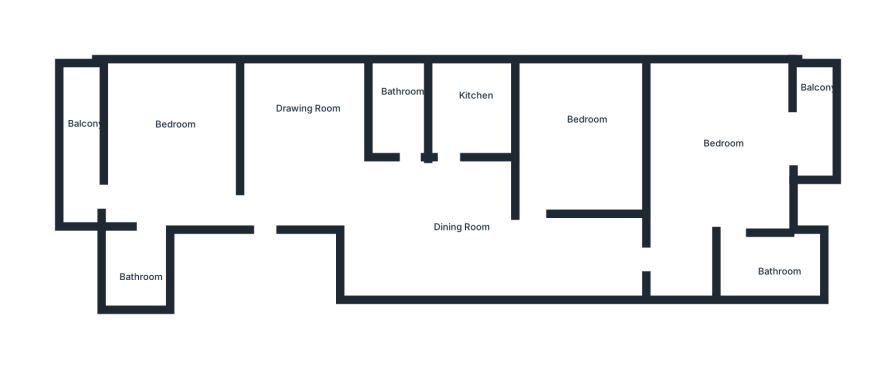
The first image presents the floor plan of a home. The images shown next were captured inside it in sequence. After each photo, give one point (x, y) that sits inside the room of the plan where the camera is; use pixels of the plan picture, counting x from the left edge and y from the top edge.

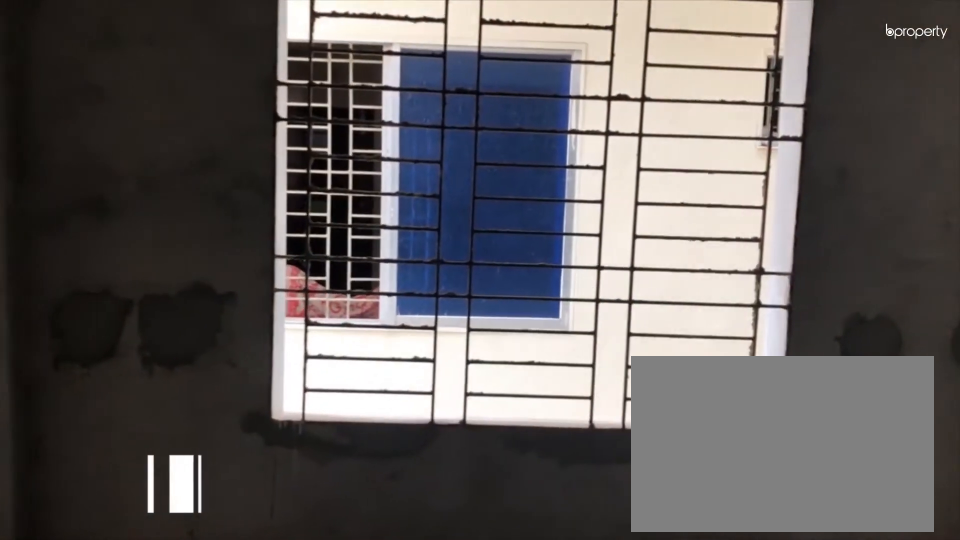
(312, 158)
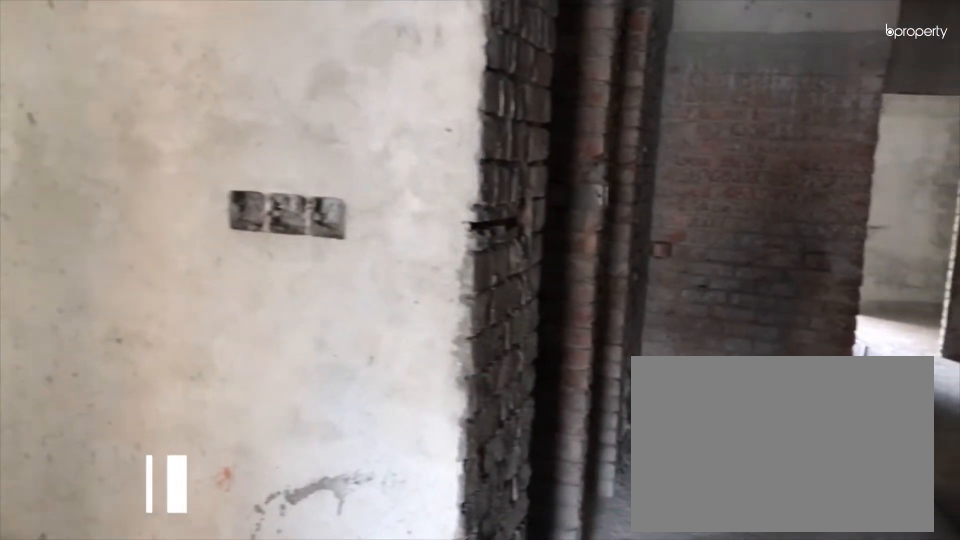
(312, 158)
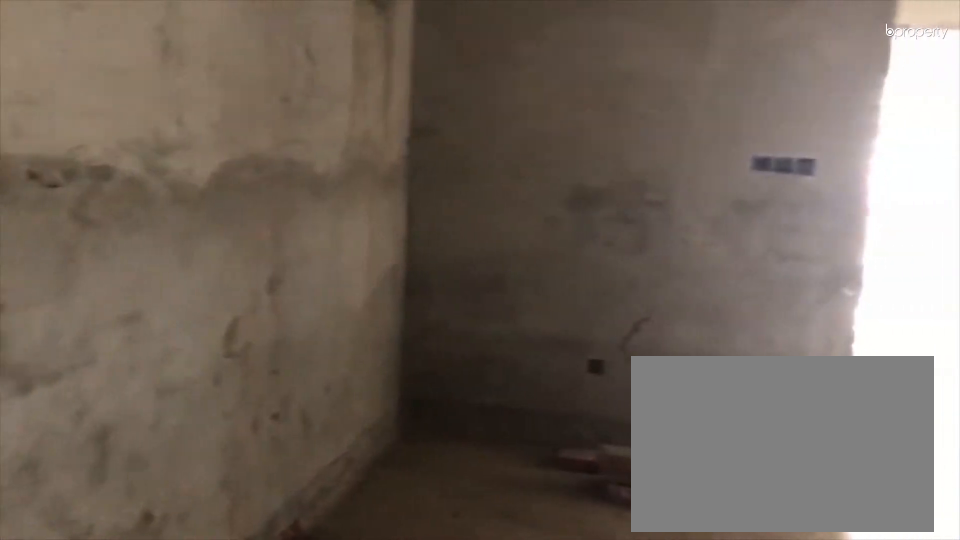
(434, 201)
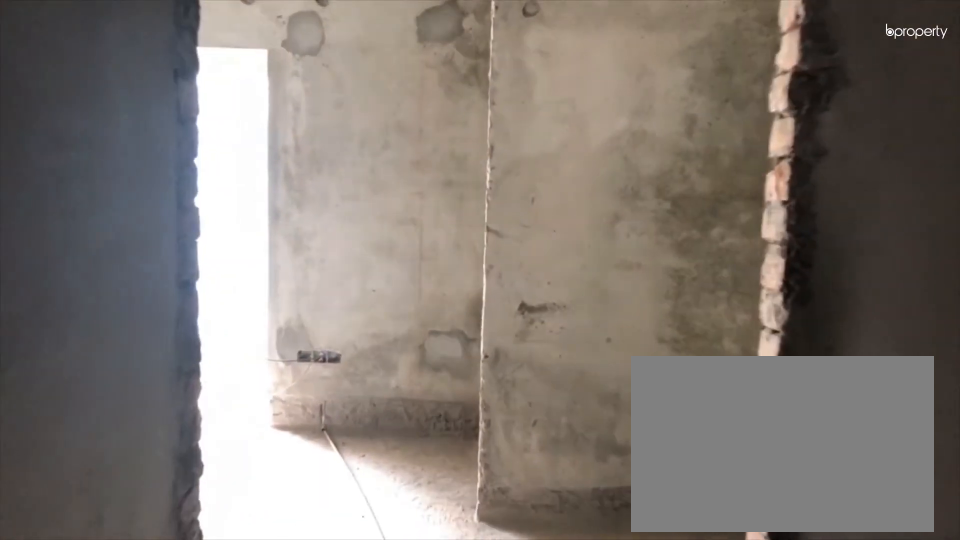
(685, 230)
